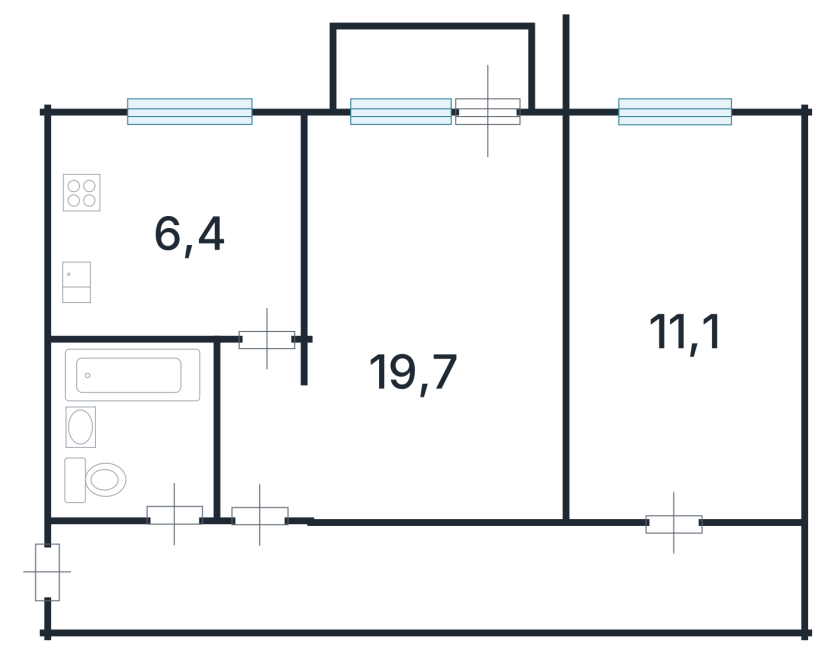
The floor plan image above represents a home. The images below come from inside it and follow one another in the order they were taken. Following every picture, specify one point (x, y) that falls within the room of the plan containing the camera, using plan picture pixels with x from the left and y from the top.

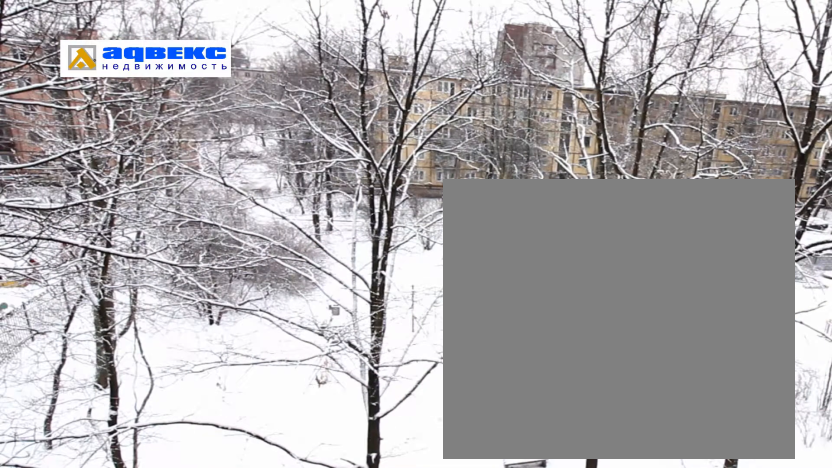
(129, 274)
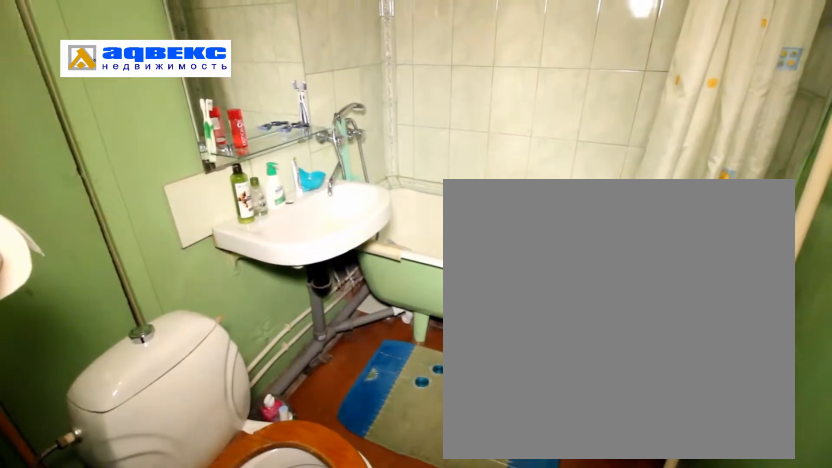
(143, 489)
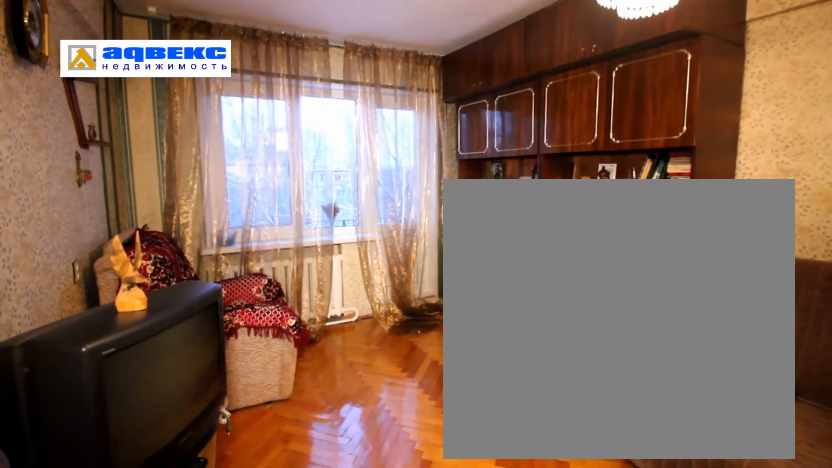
(518, 401)
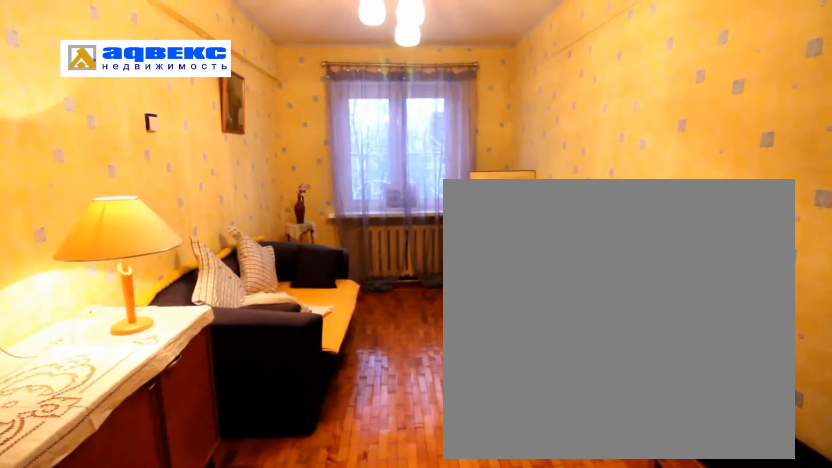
(752, 367)
